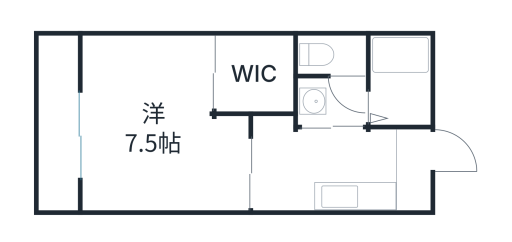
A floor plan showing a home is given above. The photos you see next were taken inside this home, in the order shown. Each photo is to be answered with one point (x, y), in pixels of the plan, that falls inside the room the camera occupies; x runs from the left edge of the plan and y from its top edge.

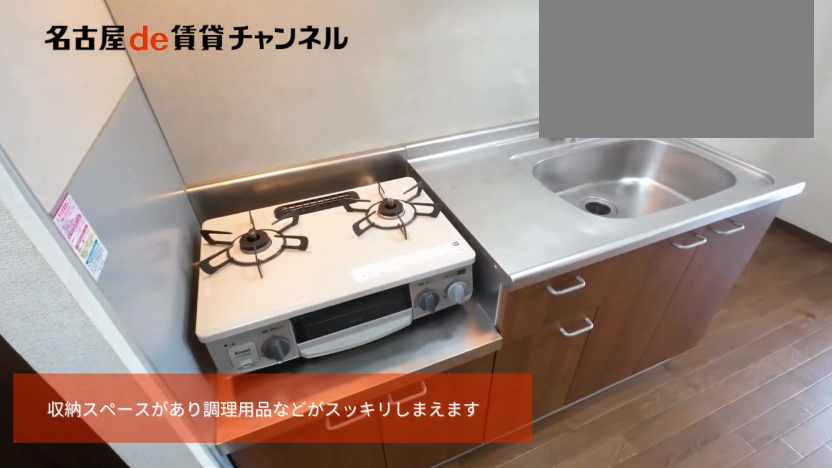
(353, 197)
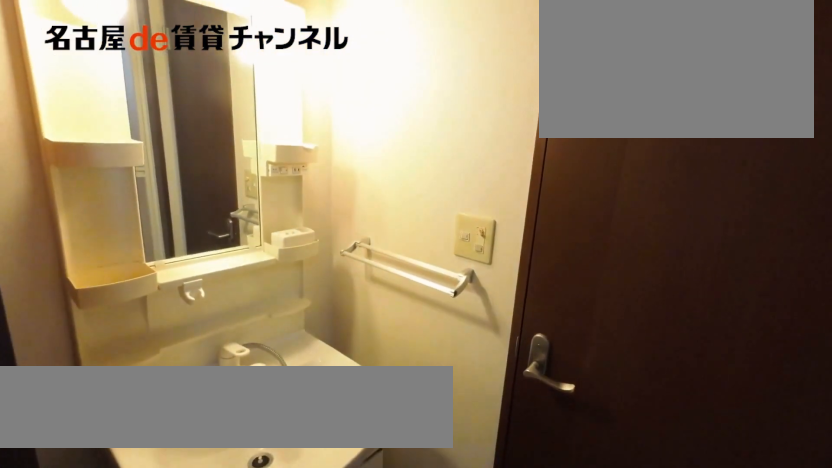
(334, 103)
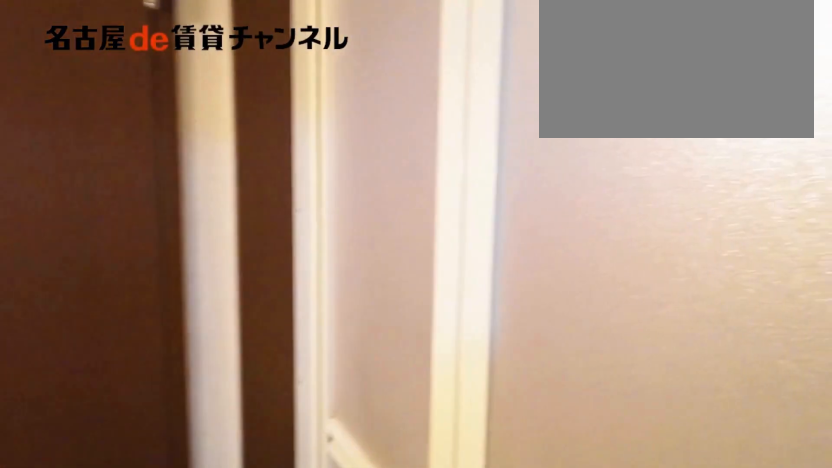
(334, 103)
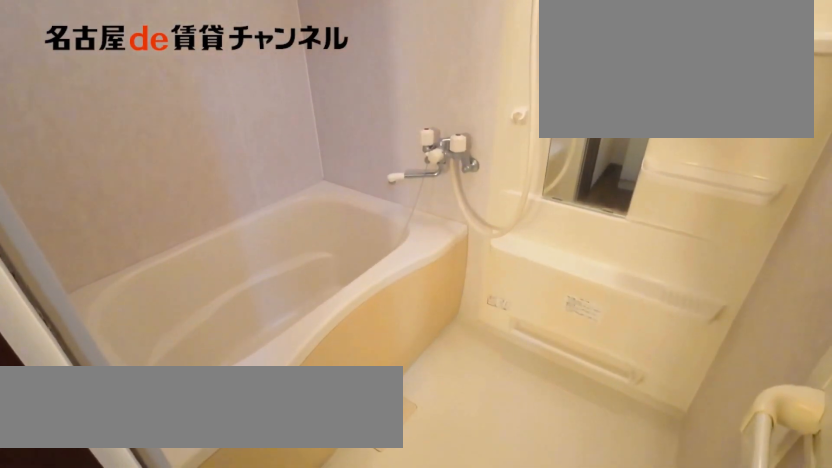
(401, 81)
